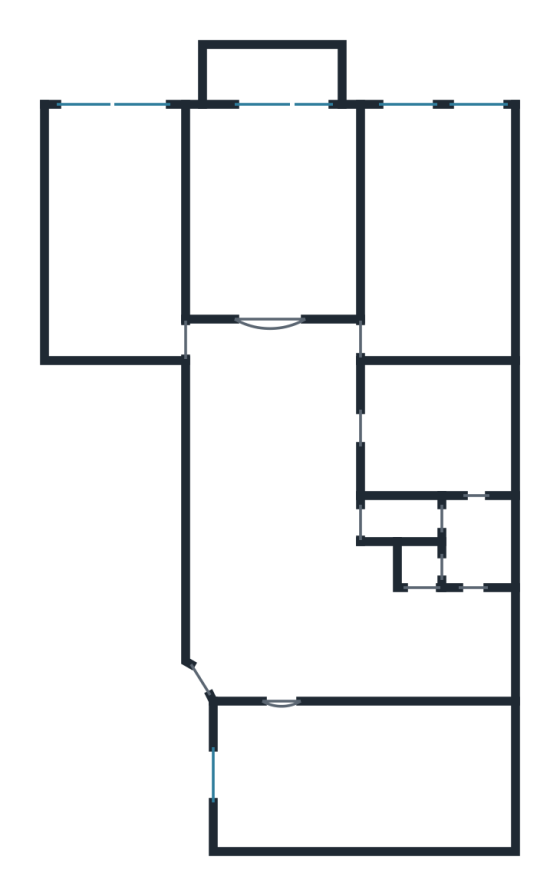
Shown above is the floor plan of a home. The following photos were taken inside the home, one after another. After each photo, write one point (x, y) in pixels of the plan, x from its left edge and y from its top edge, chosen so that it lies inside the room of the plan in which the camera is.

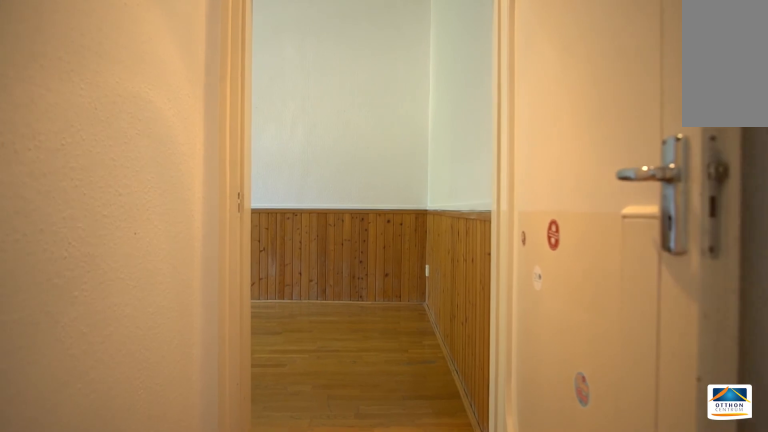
(451, 241)
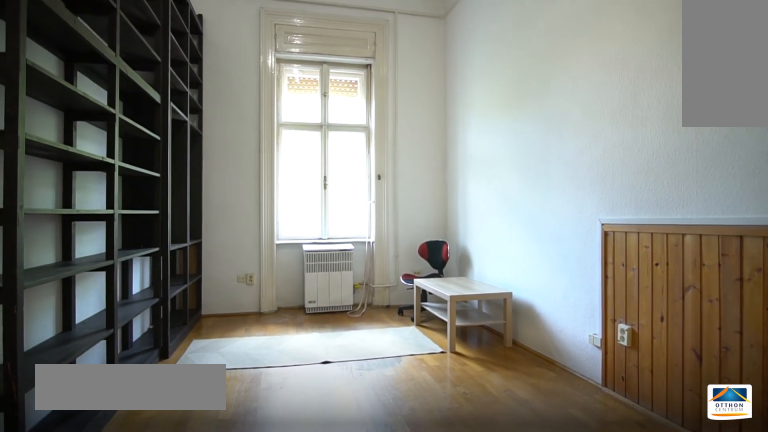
(451, 241)
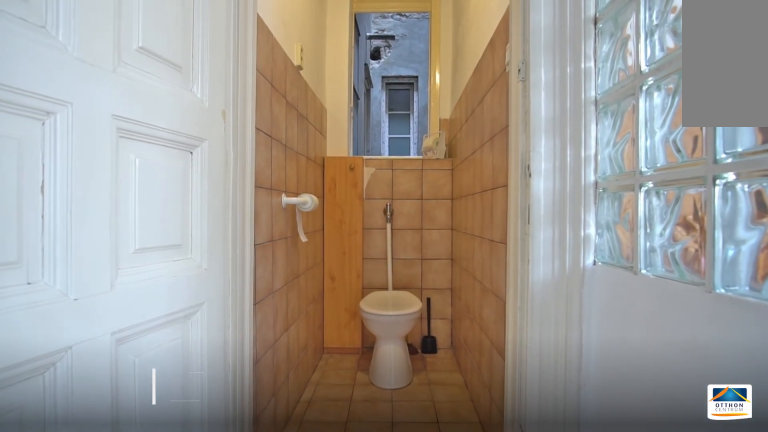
(406, 515)
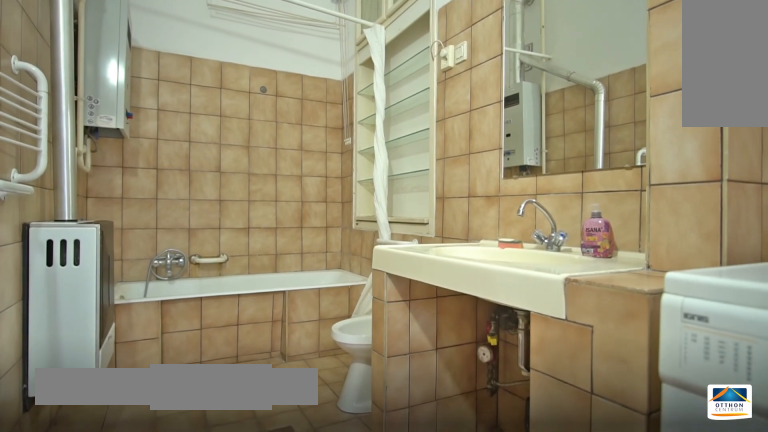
(444, 426)
